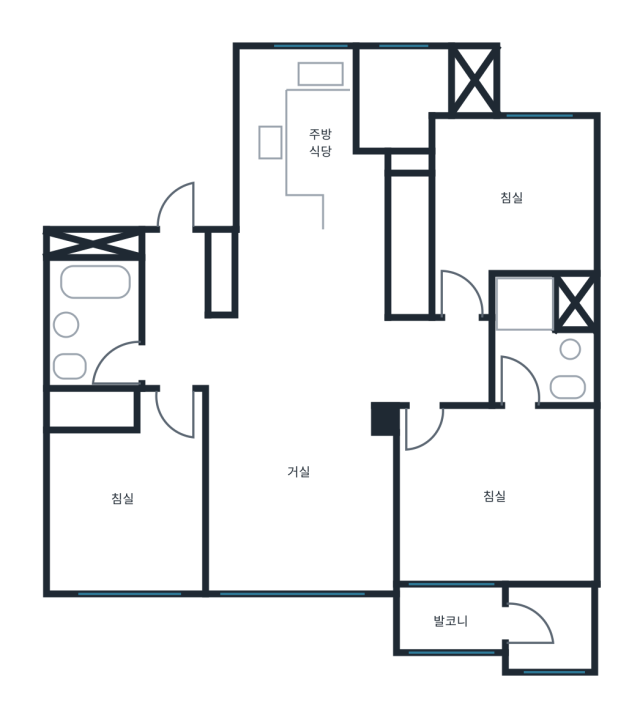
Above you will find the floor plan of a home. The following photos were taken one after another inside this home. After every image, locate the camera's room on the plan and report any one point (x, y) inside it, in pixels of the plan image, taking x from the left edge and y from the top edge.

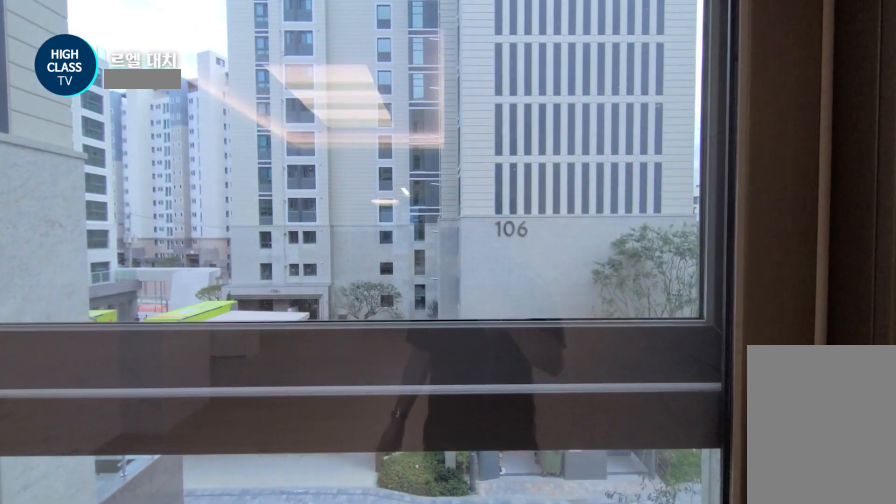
(299, 454)
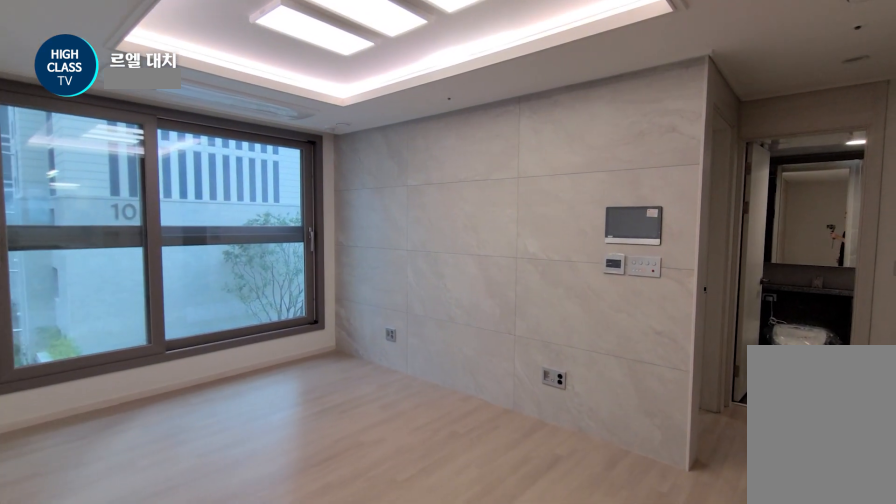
(299, 454)
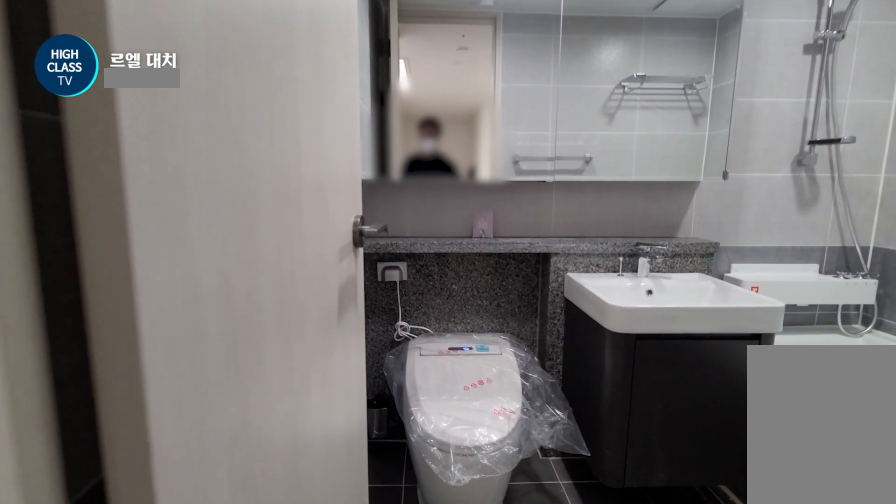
(191, 354)
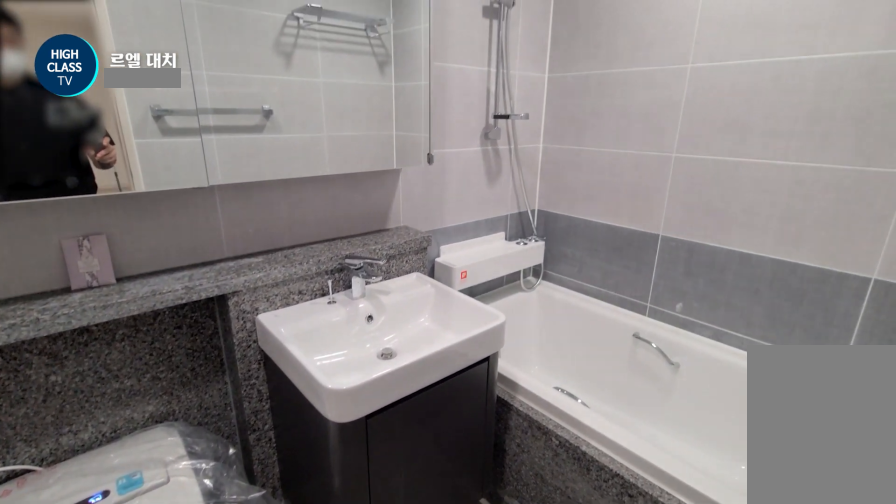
(91, 323)
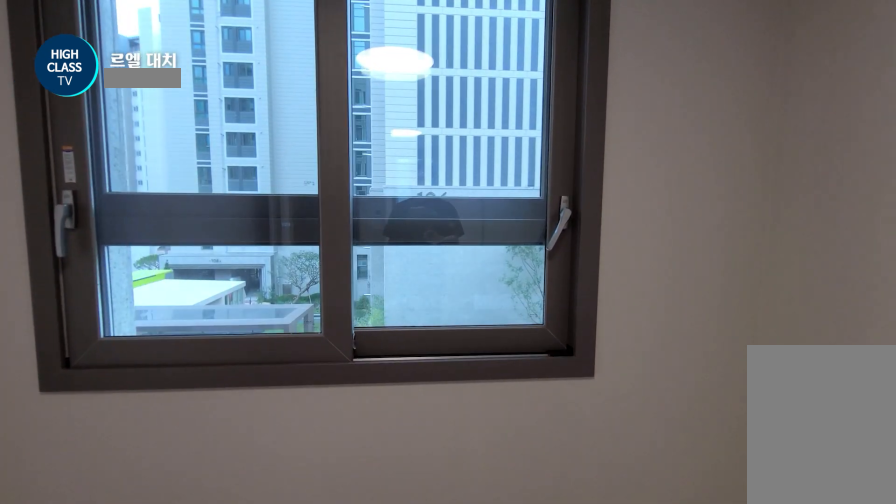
(127, 490)
